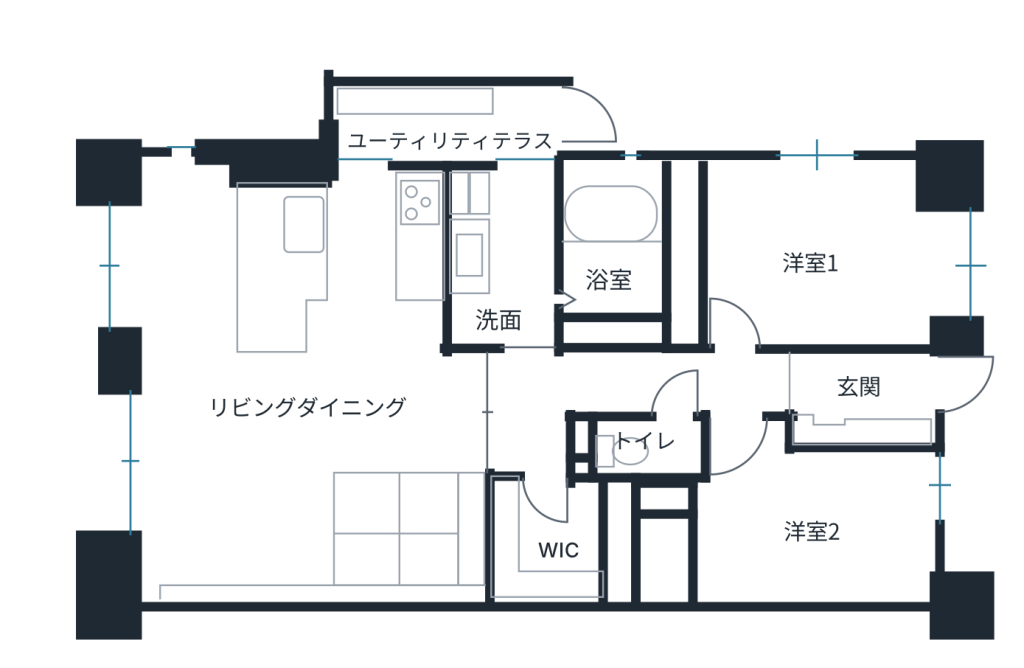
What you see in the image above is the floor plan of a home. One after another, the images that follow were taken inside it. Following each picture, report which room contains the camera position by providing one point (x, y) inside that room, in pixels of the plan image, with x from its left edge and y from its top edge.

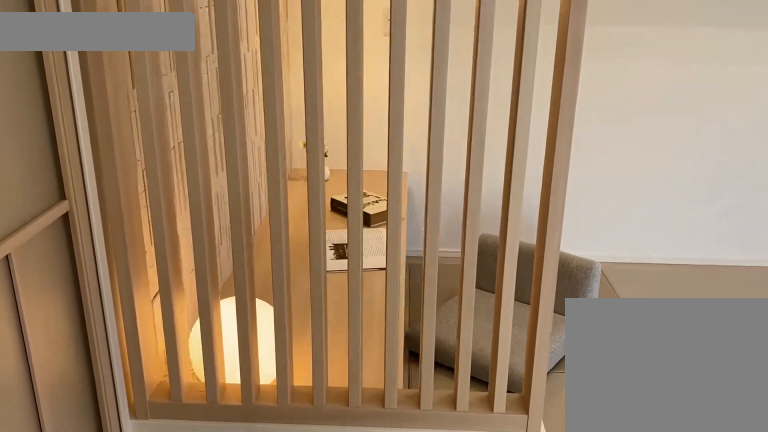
(408, 524)
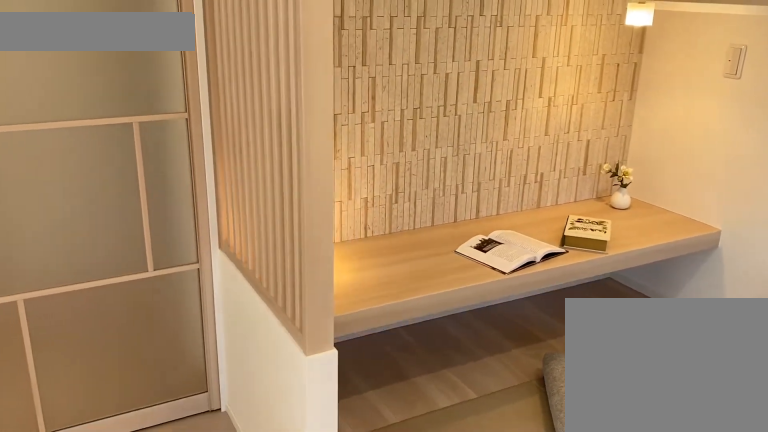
(408, 524)
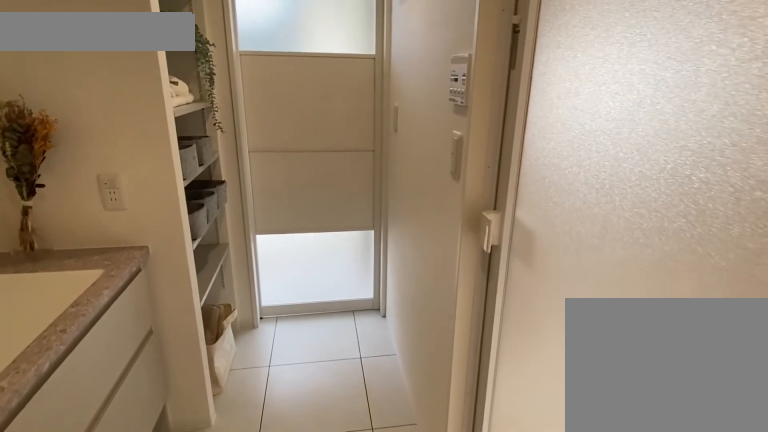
(495, 260)
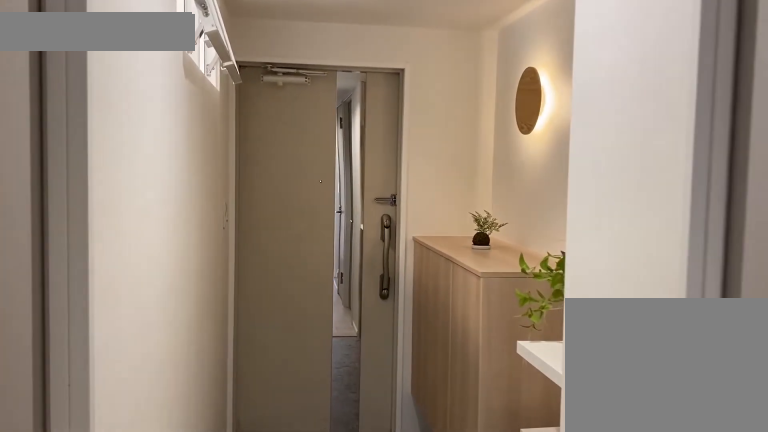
(636, 379)
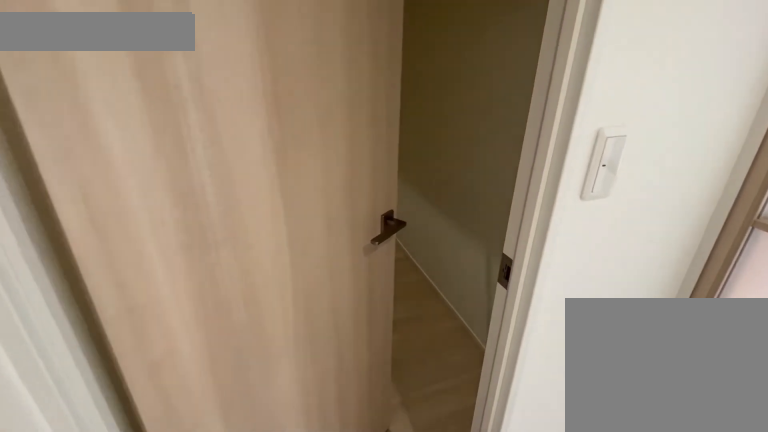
(565, 528)
